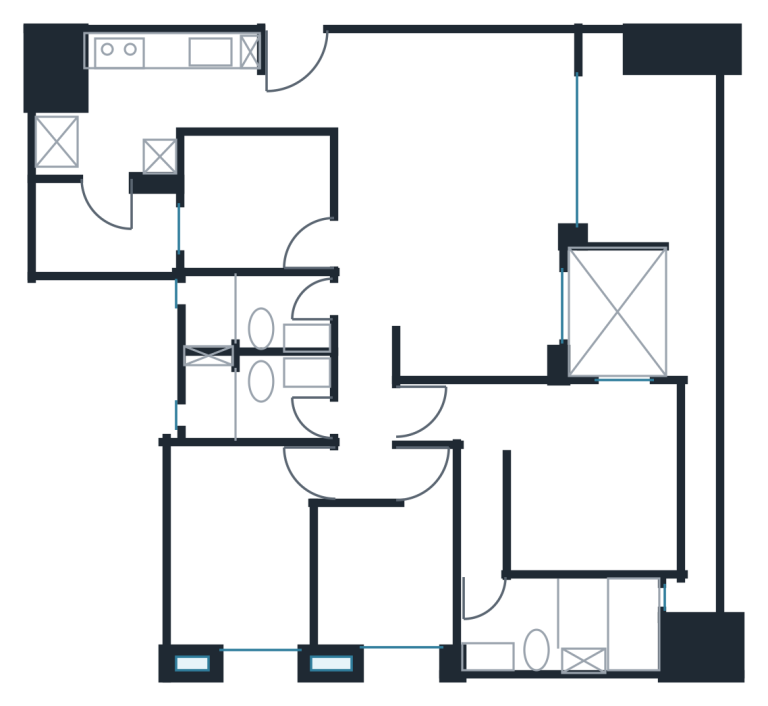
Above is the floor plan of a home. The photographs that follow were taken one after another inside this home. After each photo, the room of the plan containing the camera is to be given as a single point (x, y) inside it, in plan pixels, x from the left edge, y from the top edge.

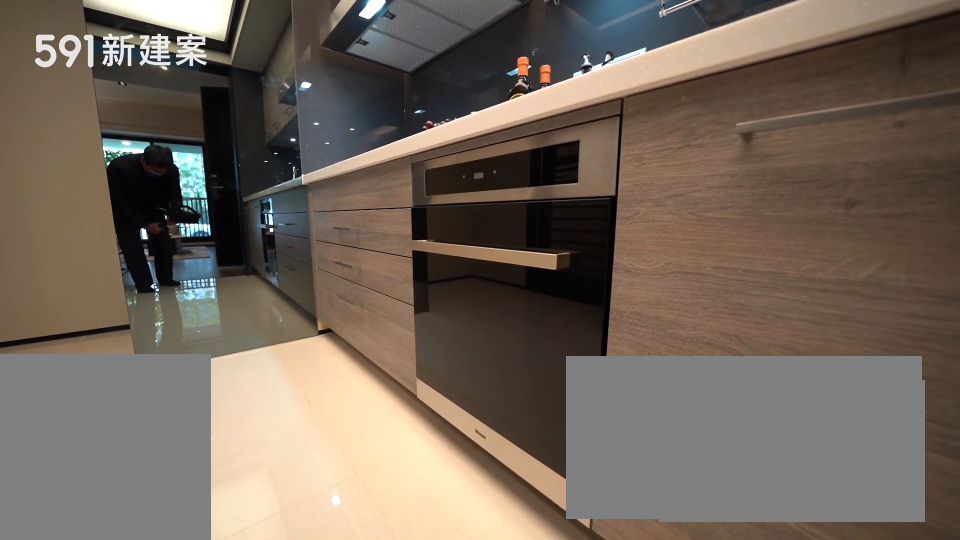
(166, 81)
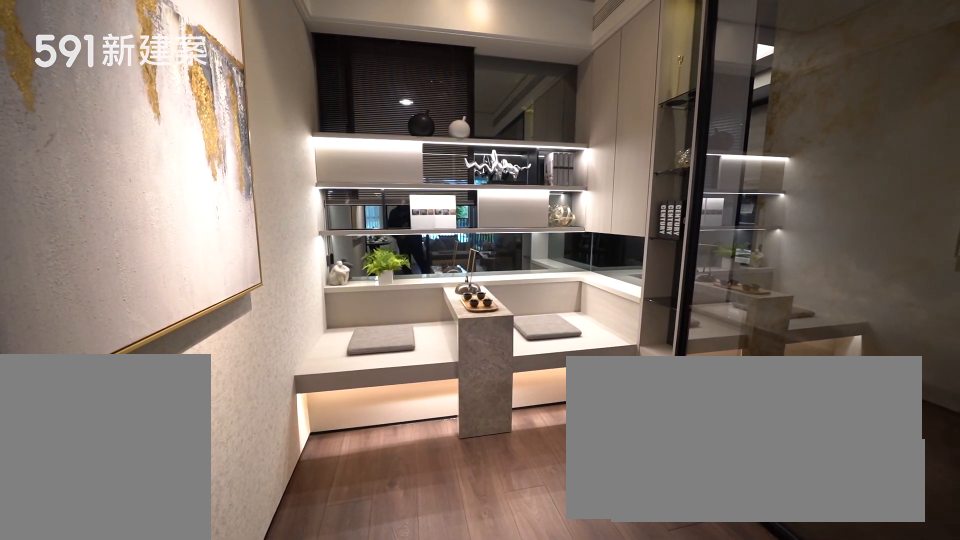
(254, 197)
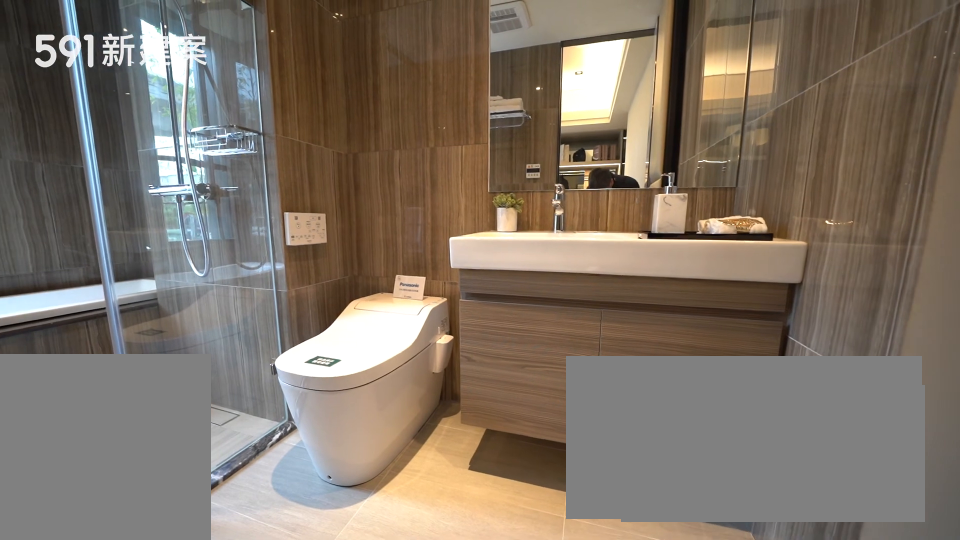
(571, 624)
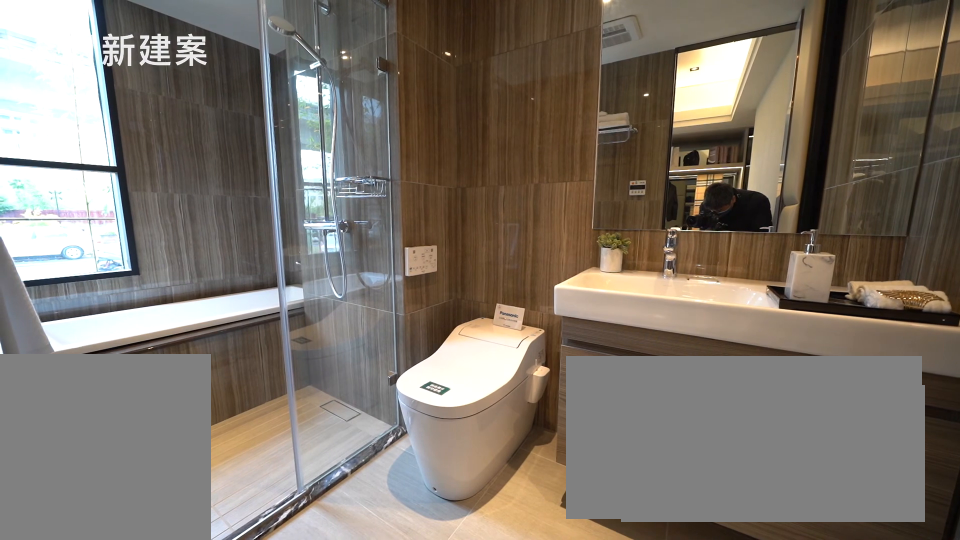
(571, 624)
